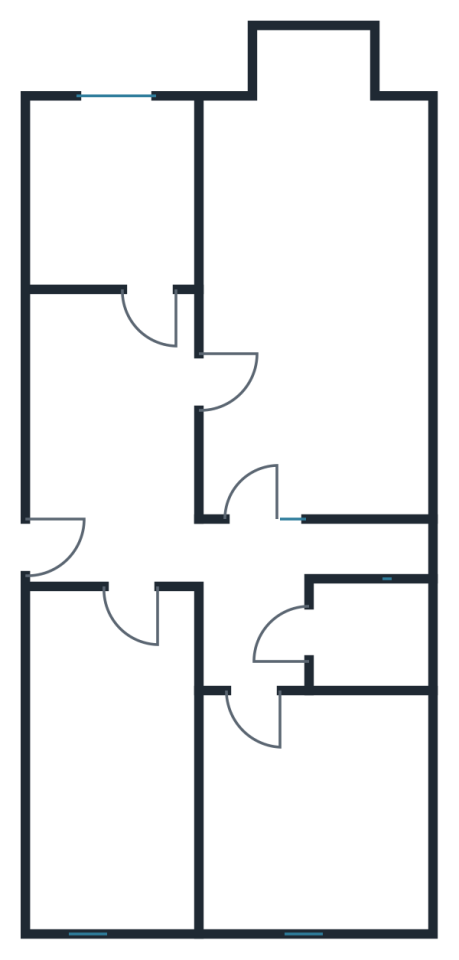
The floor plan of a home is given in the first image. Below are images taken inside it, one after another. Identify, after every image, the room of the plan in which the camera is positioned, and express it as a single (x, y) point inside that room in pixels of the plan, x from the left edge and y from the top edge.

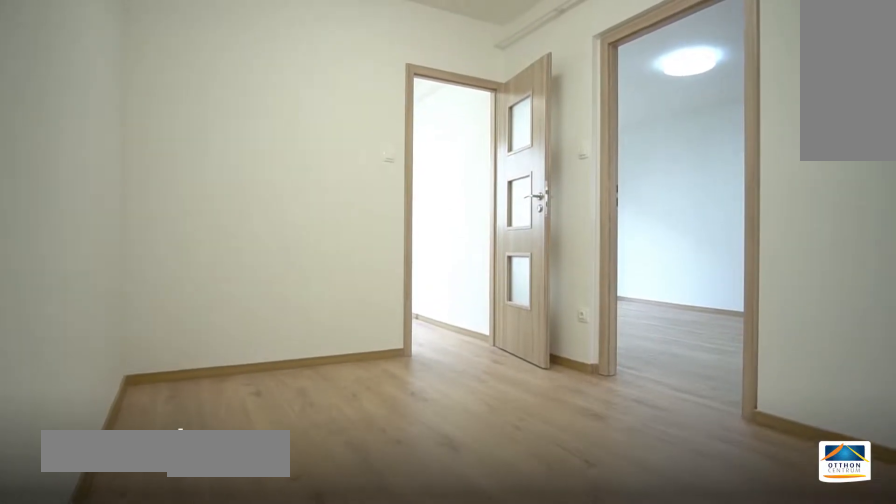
(104, 424)
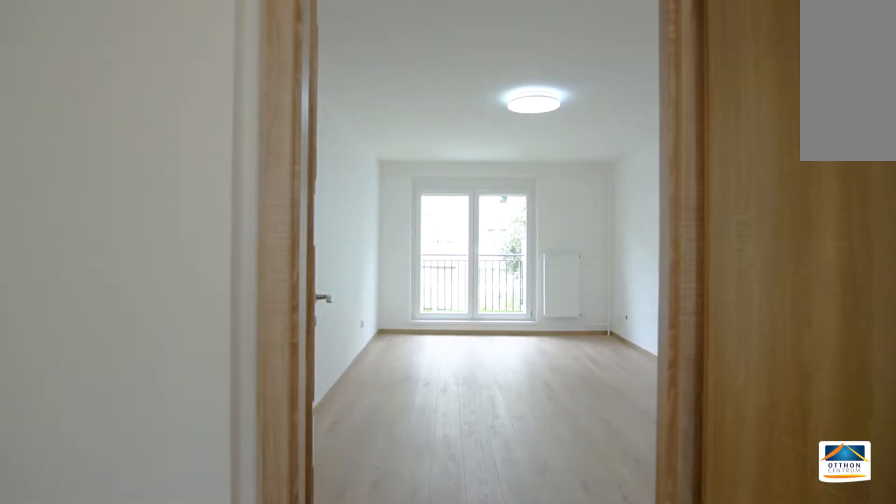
(258, 605)
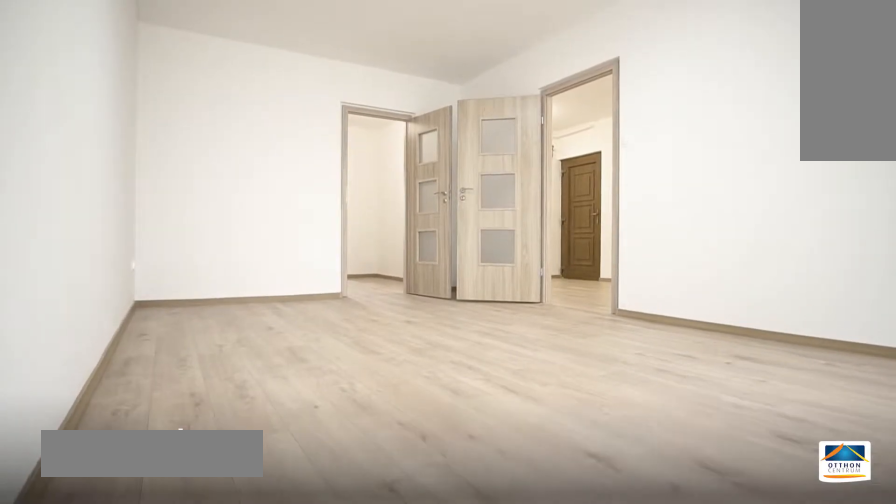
(309, 272)
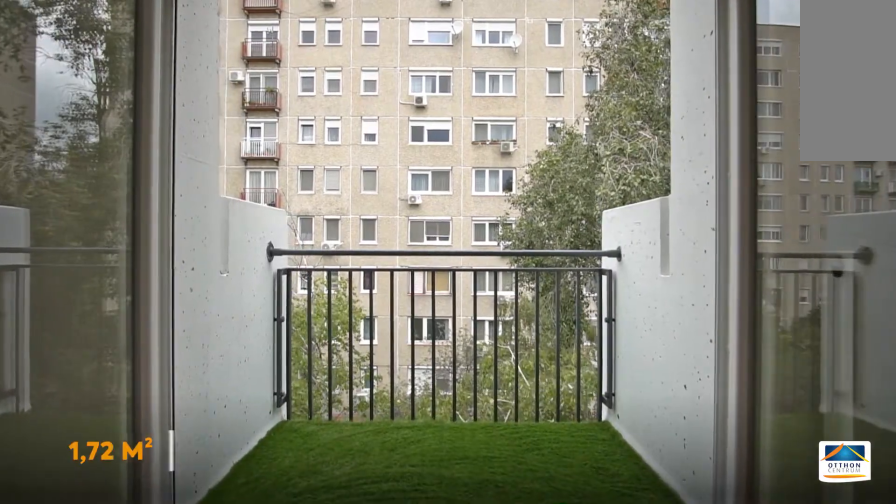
(313, 62)
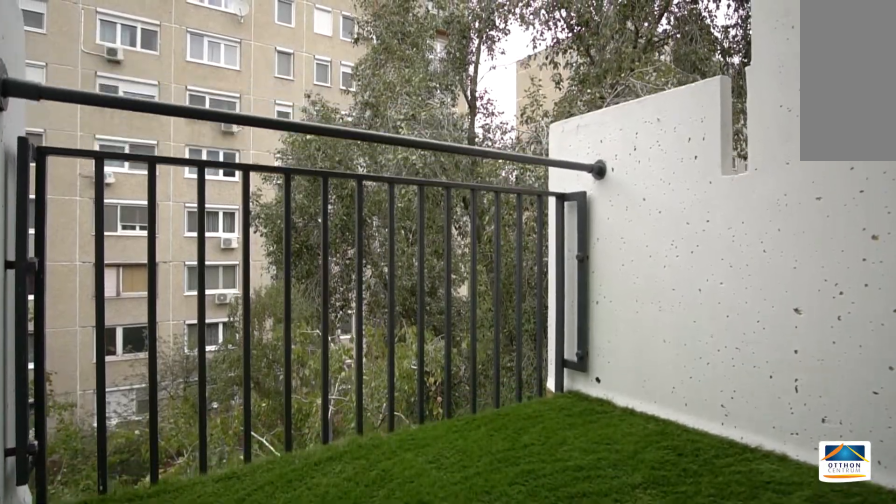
(313, 62)
